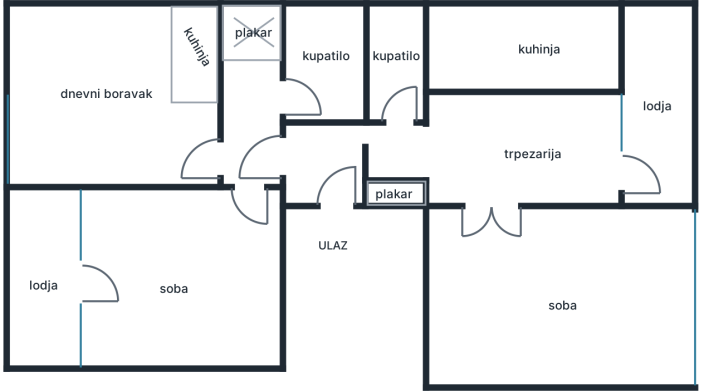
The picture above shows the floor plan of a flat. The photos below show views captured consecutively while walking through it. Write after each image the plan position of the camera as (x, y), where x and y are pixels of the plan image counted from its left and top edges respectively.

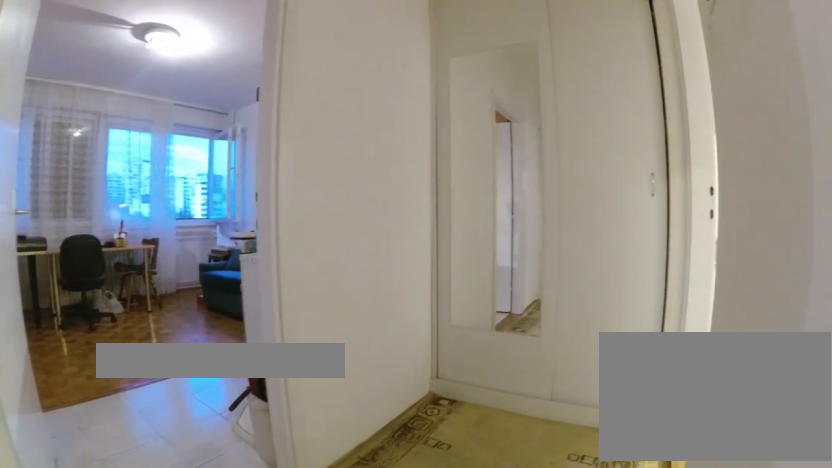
(279, 163)
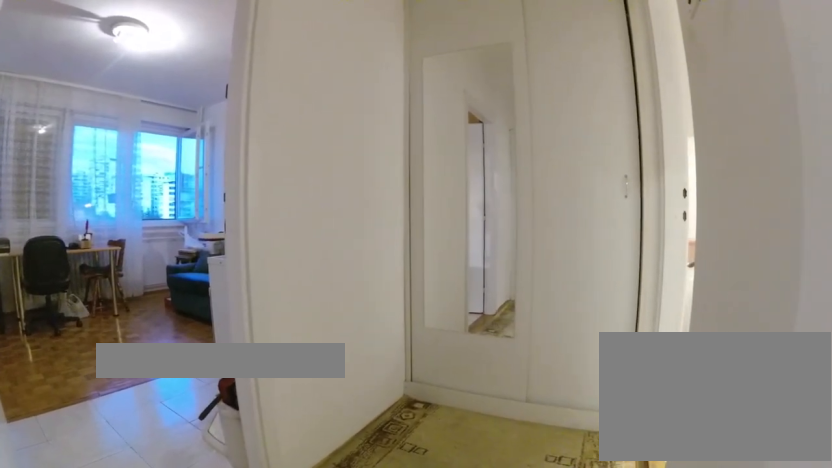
(274, 161)
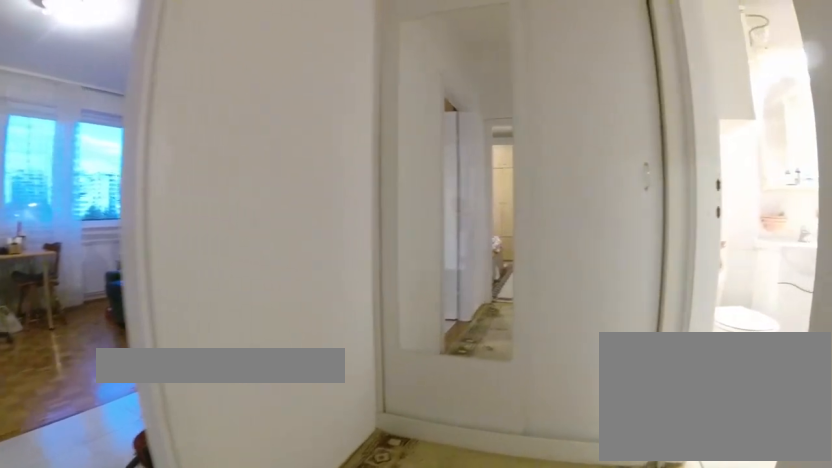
(264, 140)
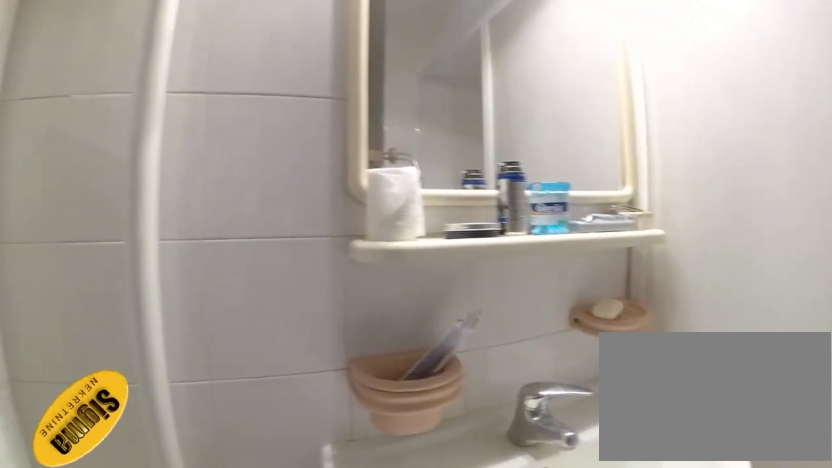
(317, 100)
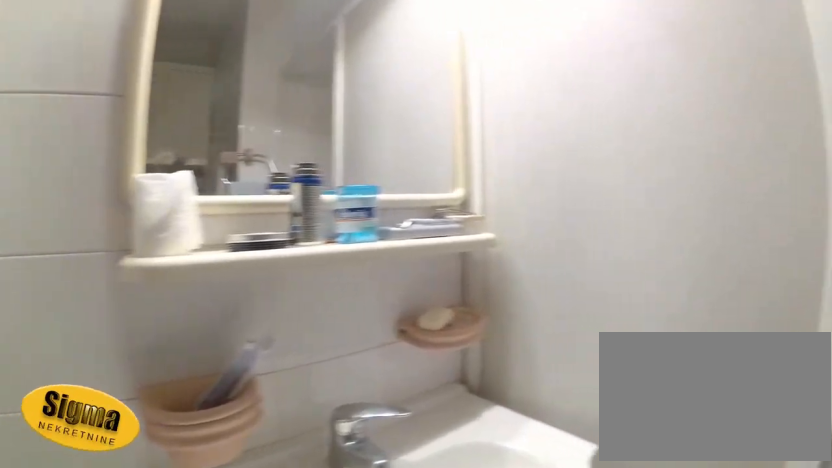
(313, 94)
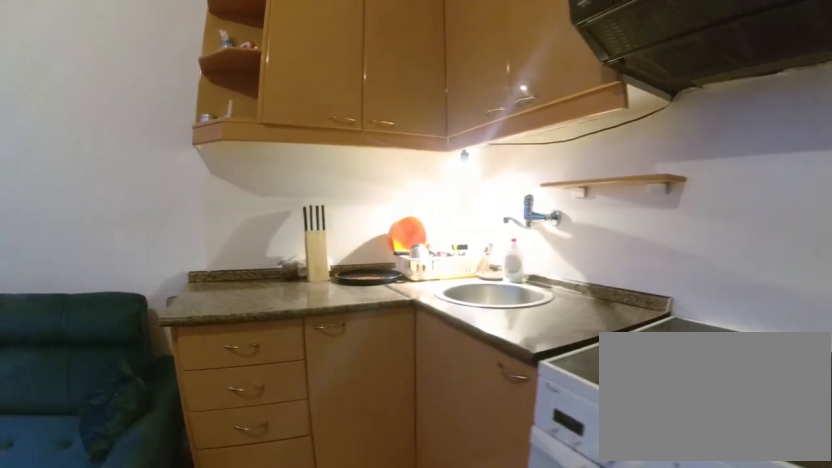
(171, 117)
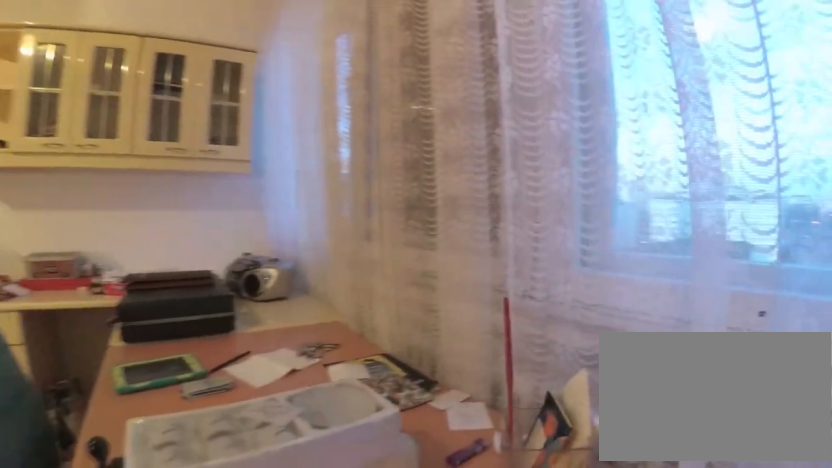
(53, 51)
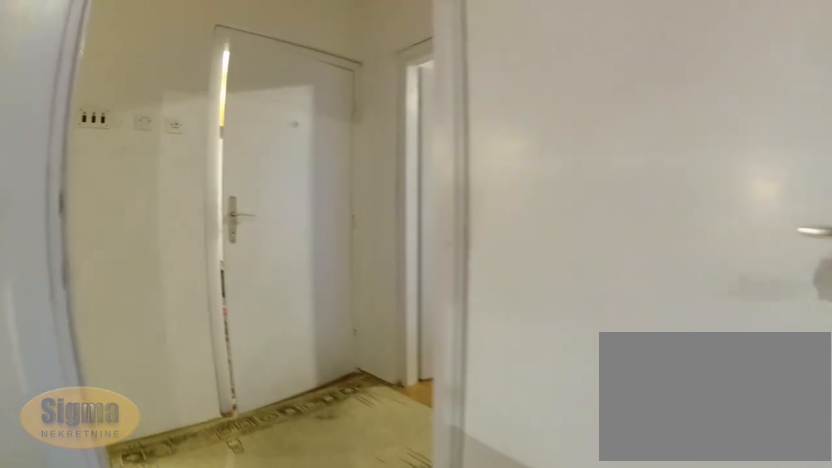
(184, 145)
